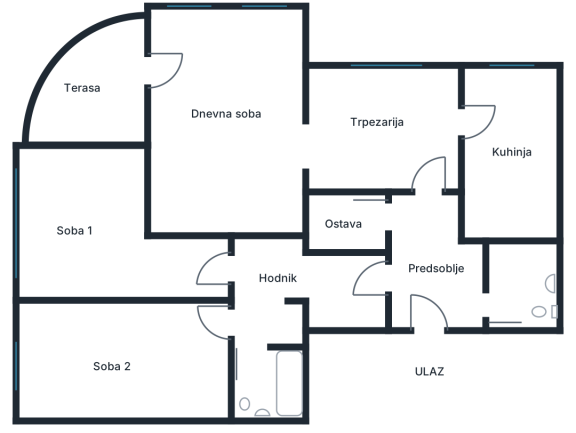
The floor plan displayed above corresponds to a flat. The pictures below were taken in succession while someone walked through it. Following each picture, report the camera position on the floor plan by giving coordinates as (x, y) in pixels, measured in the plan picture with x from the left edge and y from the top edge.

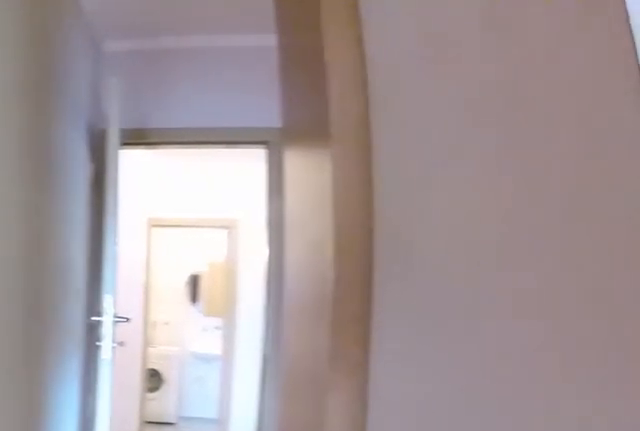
(274, 276)
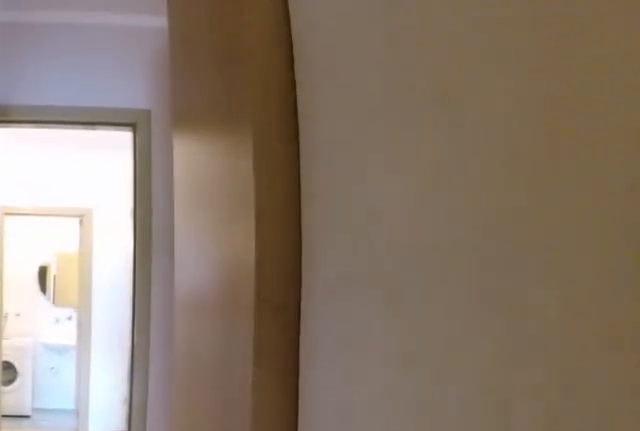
(285, 271)
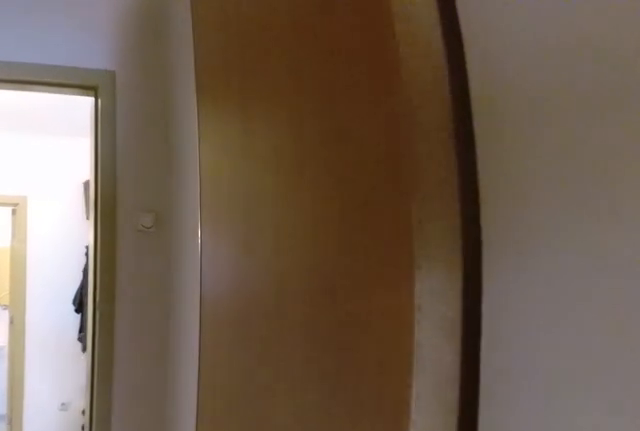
(298, 271)
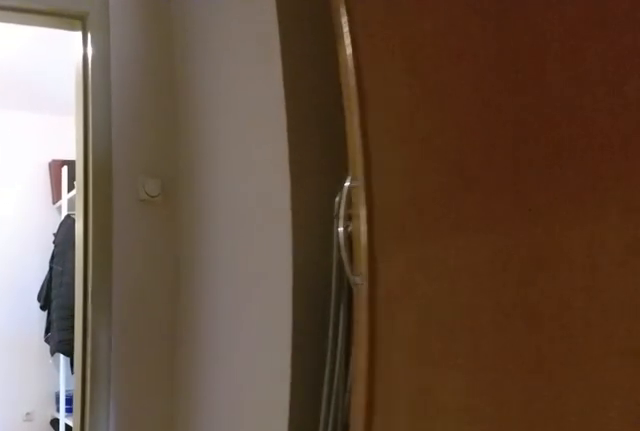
(317, 271)
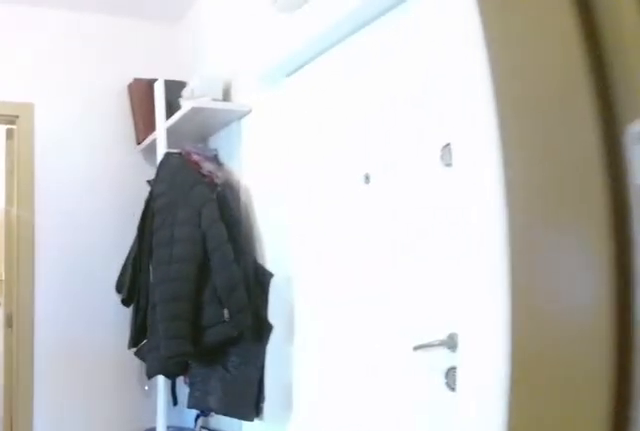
(364, 280)
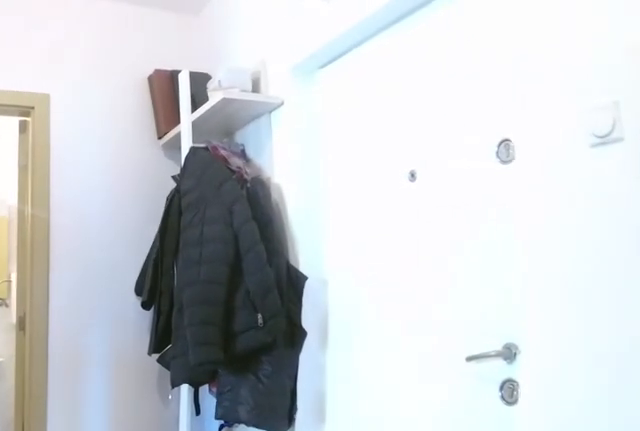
(372, 278)
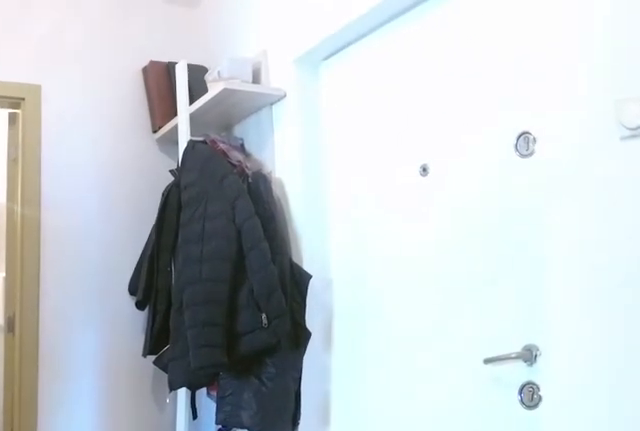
(380, 276)
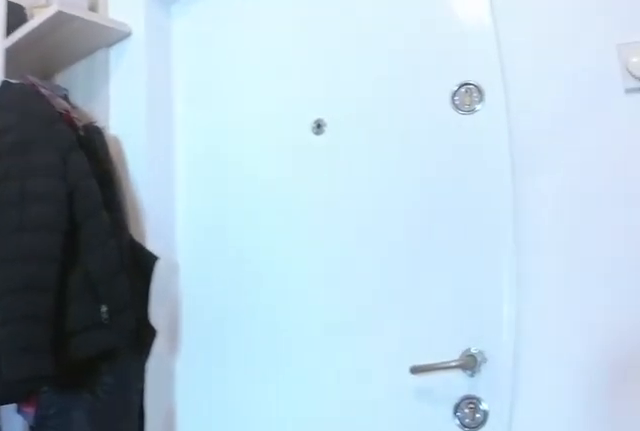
(408, 284)
